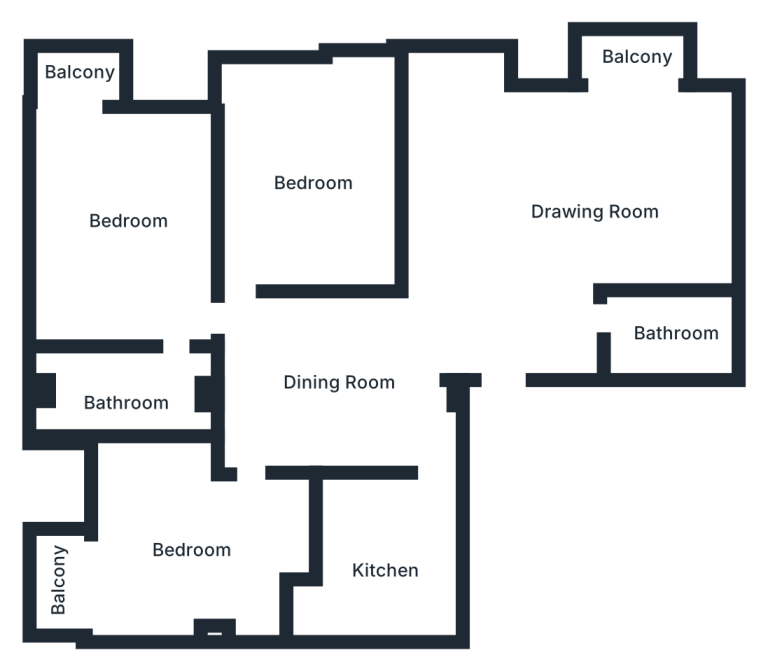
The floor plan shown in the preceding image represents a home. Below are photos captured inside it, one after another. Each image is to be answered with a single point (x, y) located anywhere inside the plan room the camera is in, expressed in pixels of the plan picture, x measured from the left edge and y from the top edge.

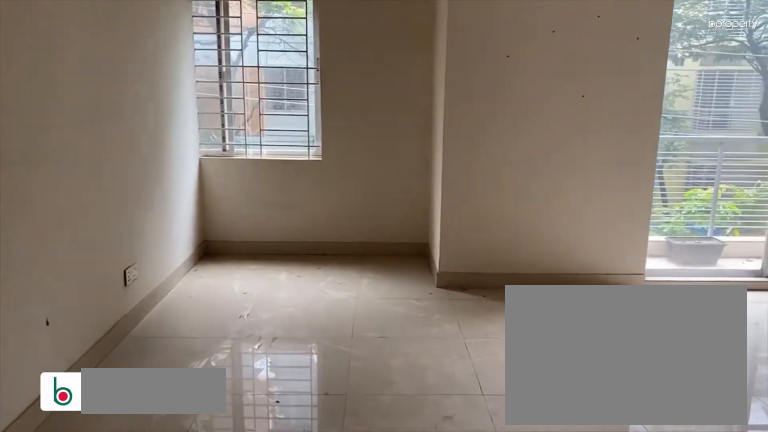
(590, 206)
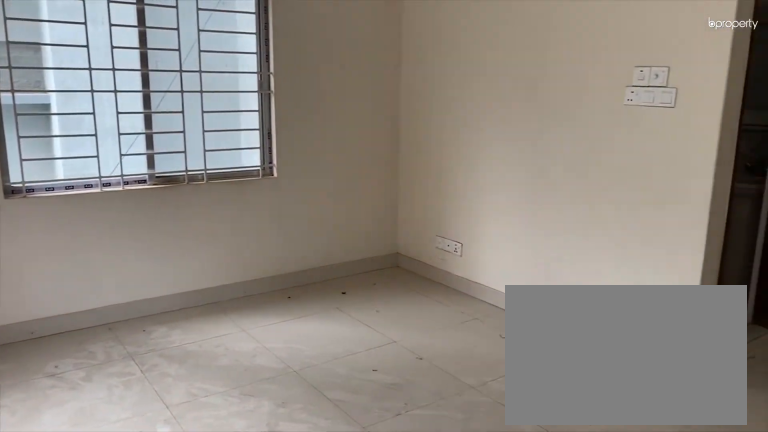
(590, 206)
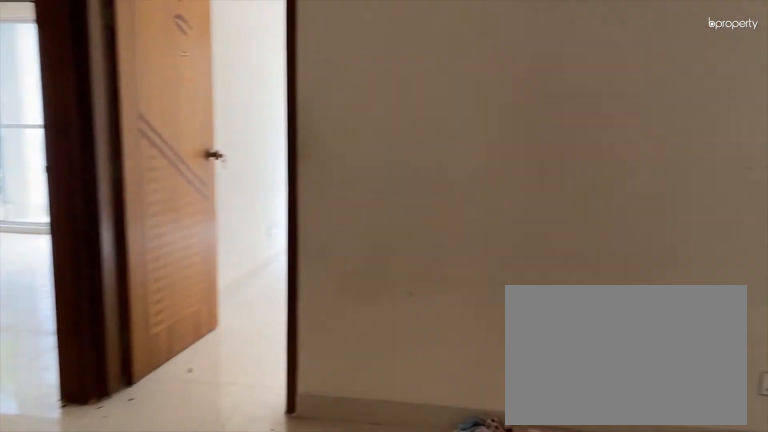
(343, 380)
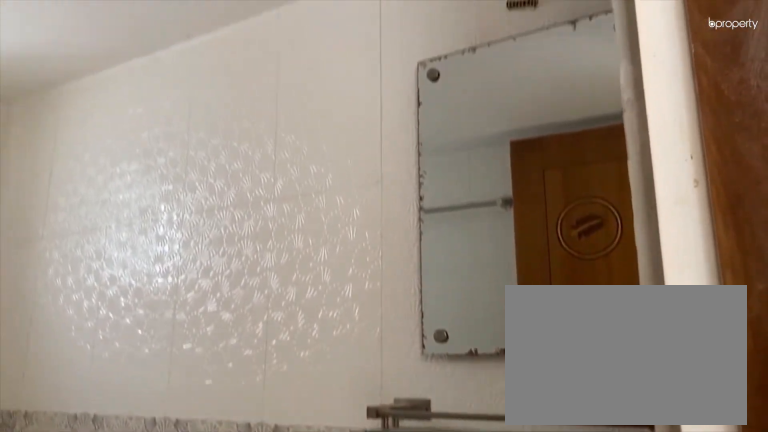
(673, 318)
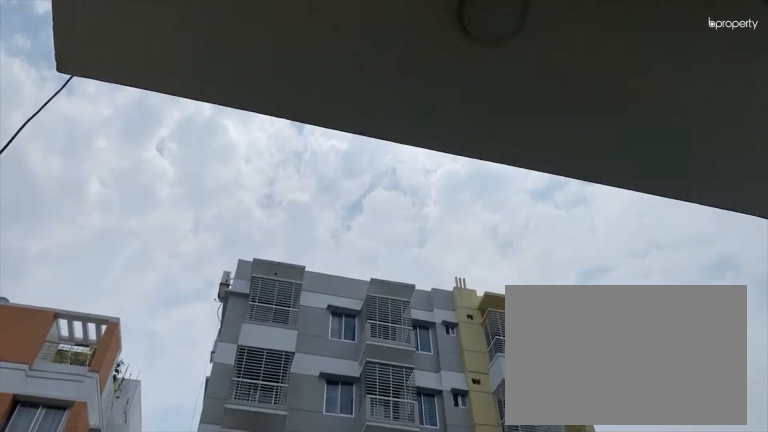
(630, 57)
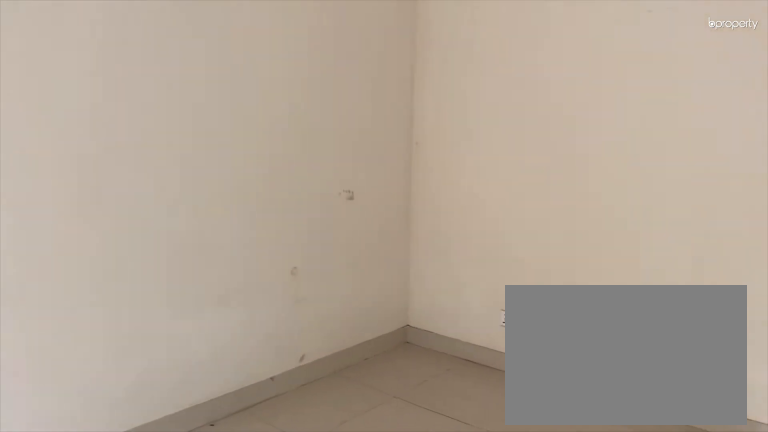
(318, 183)
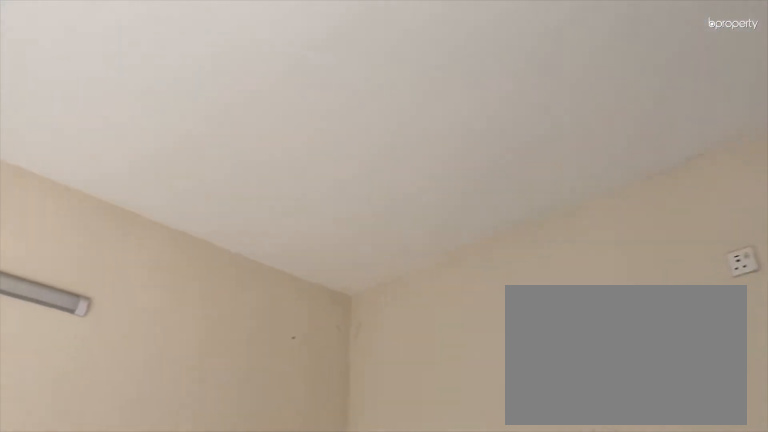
(318, 183)
